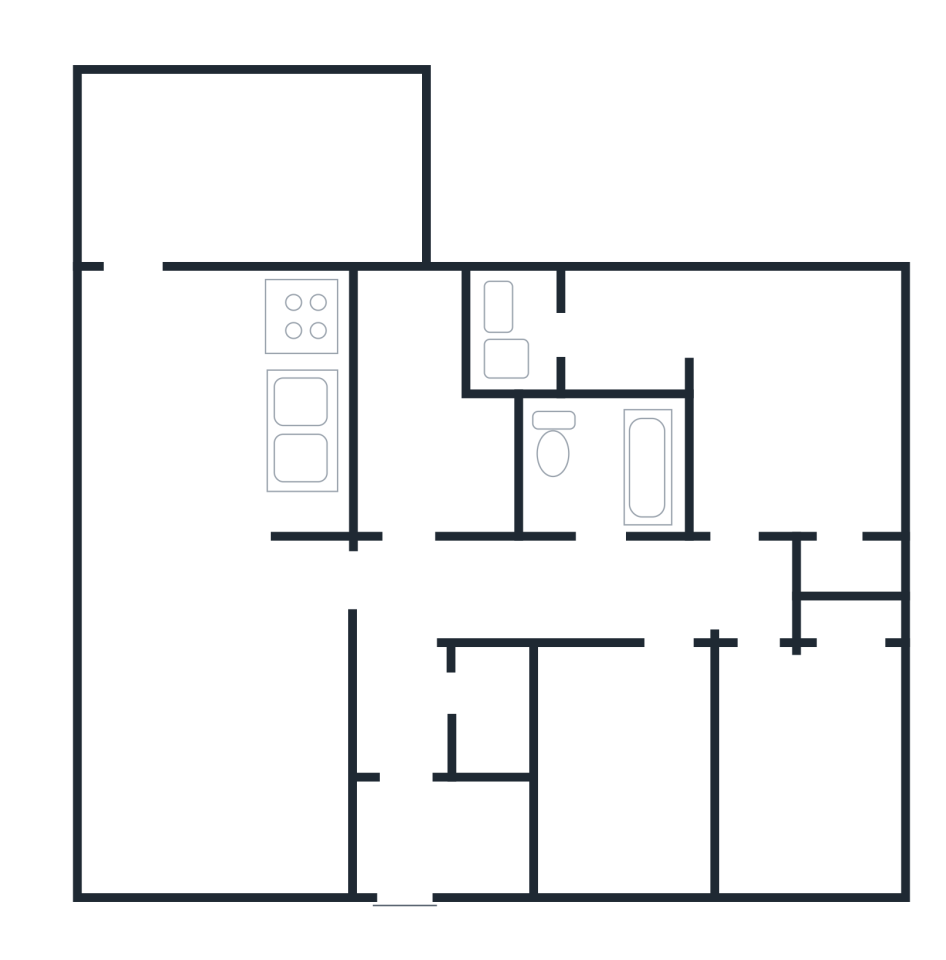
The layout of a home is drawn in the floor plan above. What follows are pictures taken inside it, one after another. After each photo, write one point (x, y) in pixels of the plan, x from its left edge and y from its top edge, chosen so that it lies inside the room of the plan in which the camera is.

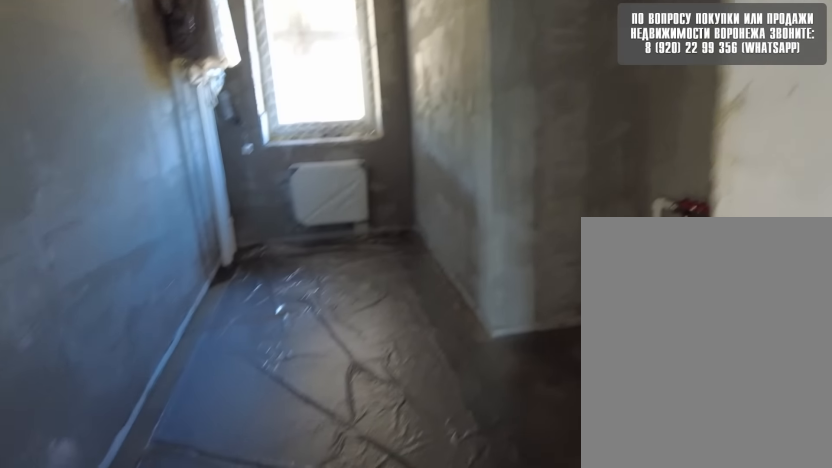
(434, 523)
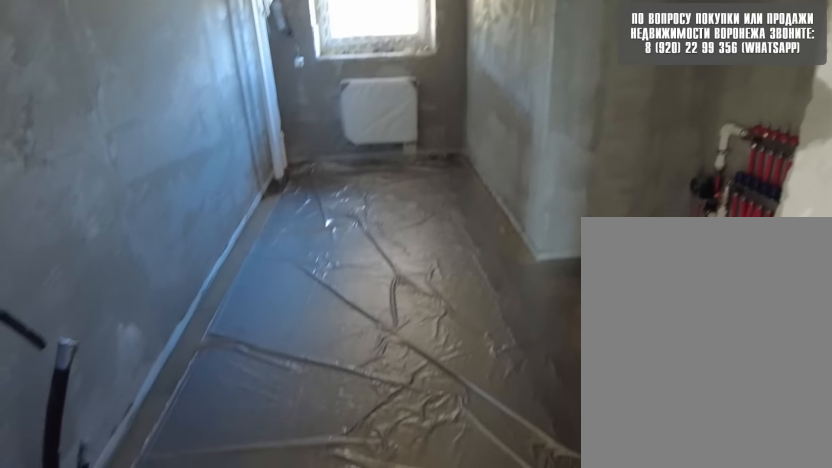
(438, 500)
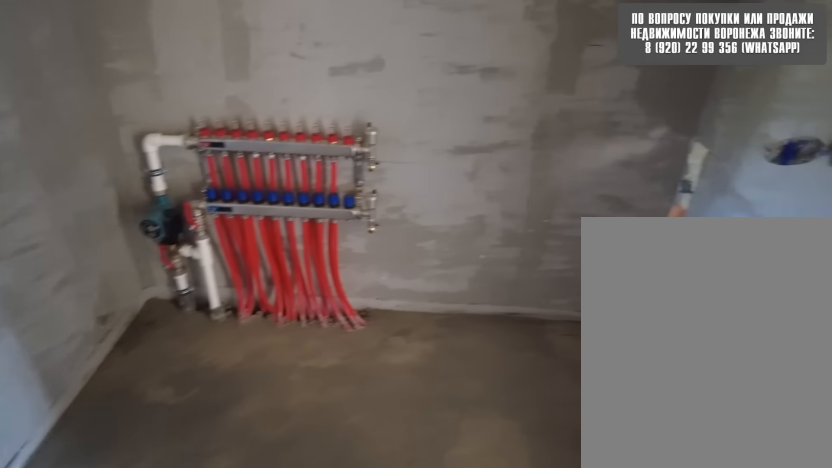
(443, 480)
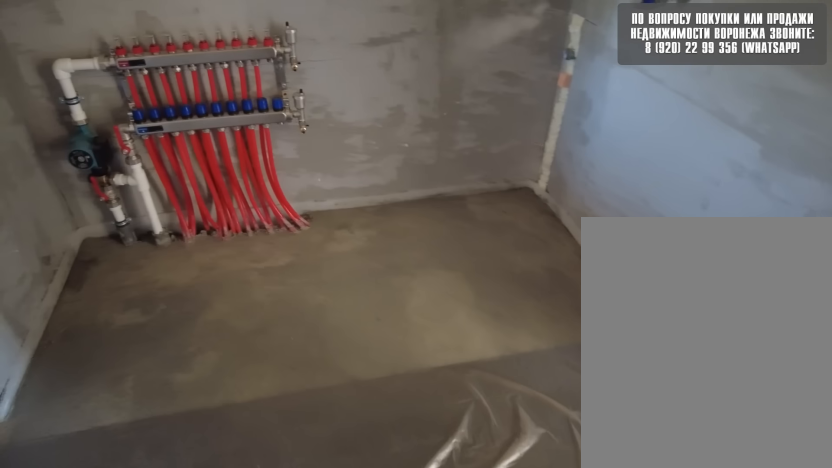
(443, 480)
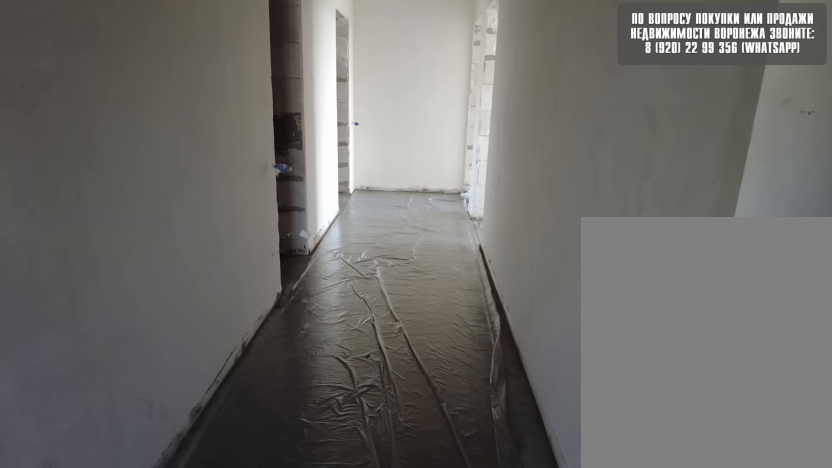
(422, 621)
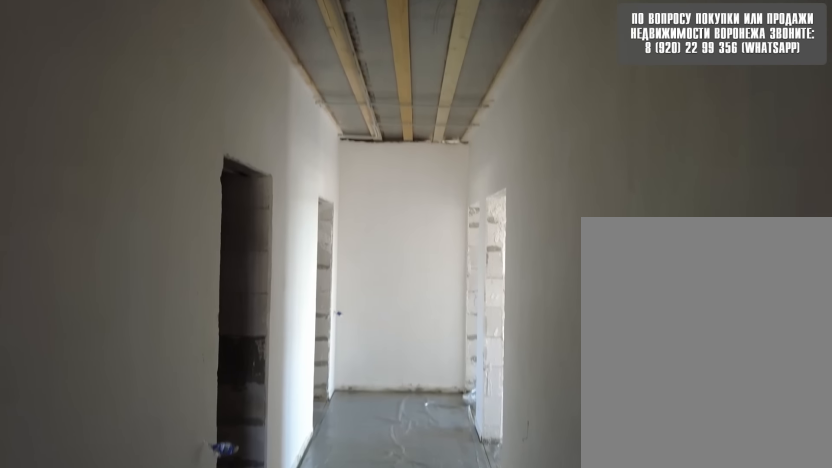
(422, 618)
